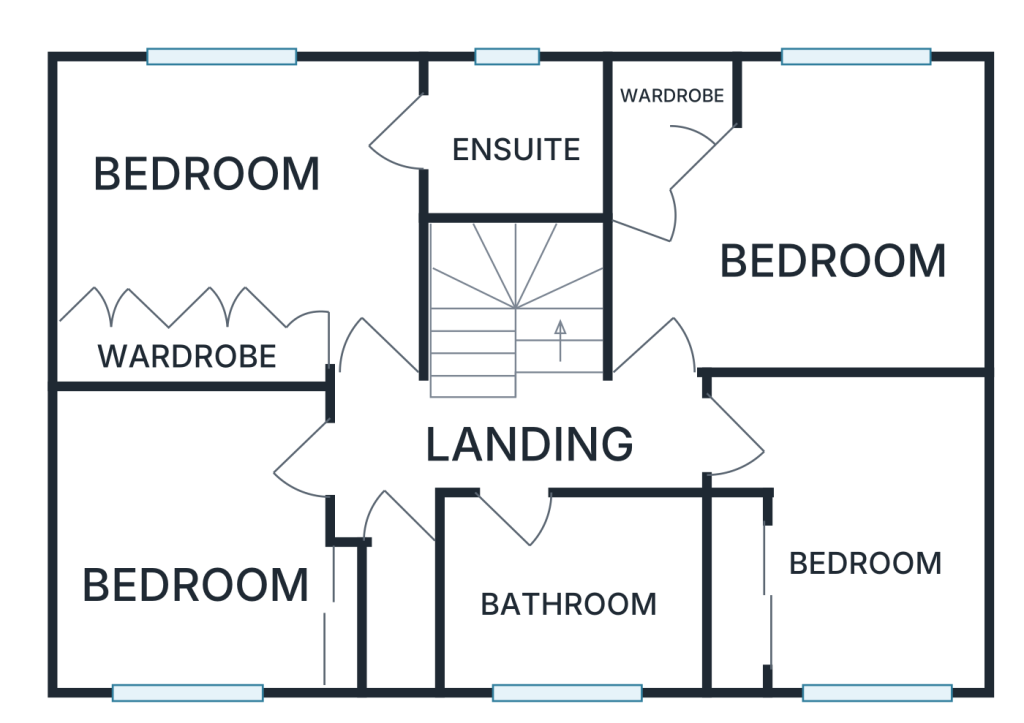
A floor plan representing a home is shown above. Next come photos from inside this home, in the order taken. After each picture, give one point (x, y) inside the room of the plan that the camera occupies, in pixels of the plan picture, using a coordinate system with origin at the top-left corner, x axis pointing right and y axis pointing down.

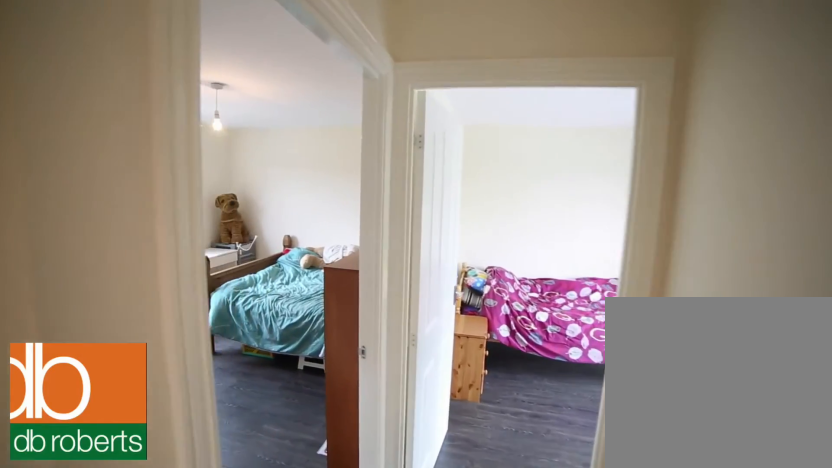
(512, 436)
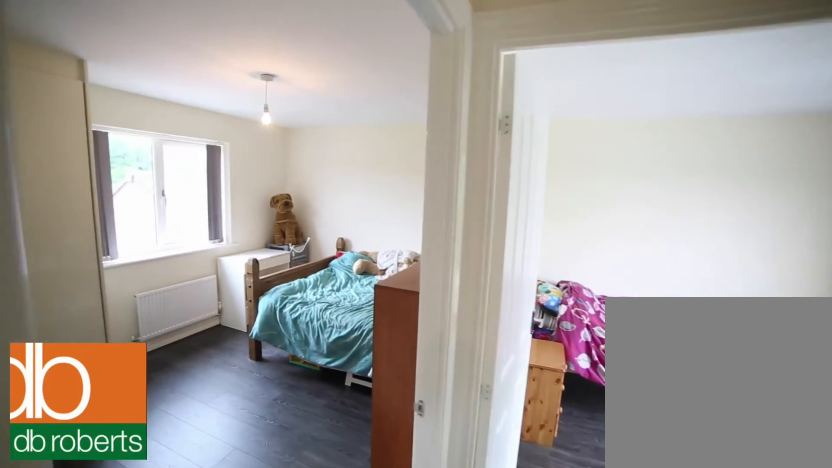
(512, 436)
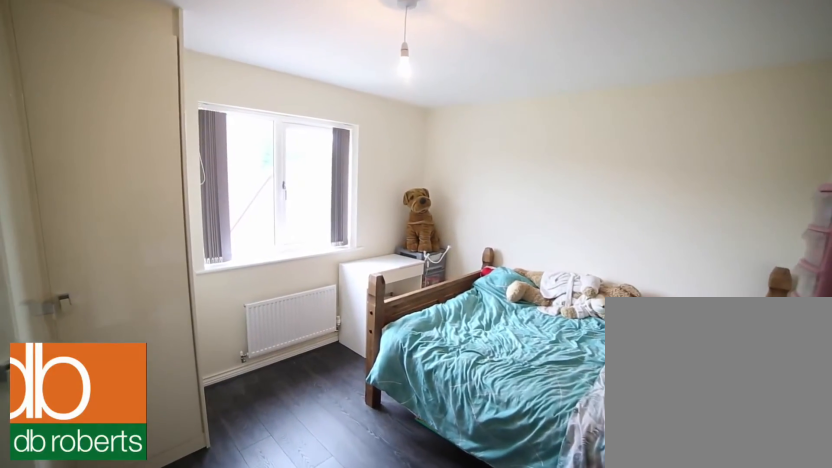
(796, 219)
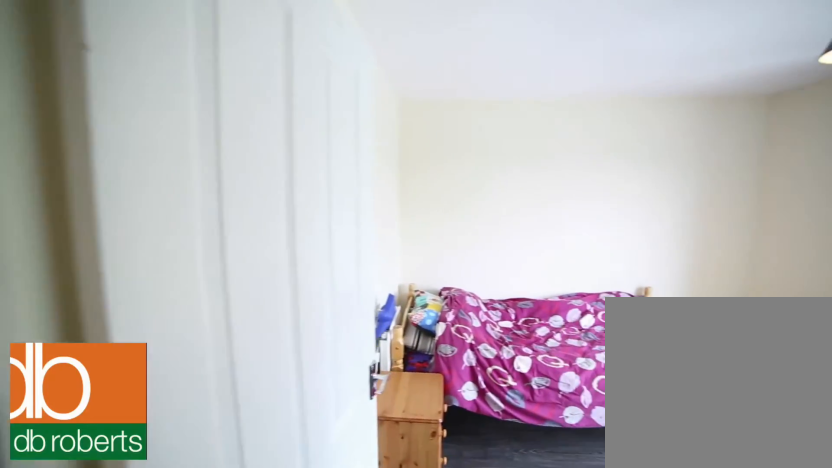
(852, 535)
